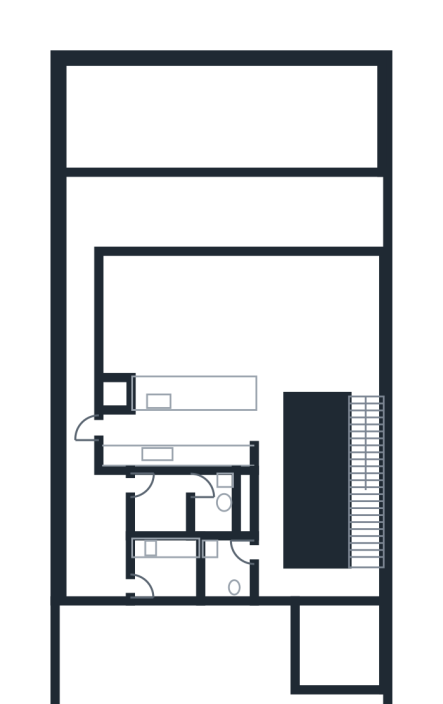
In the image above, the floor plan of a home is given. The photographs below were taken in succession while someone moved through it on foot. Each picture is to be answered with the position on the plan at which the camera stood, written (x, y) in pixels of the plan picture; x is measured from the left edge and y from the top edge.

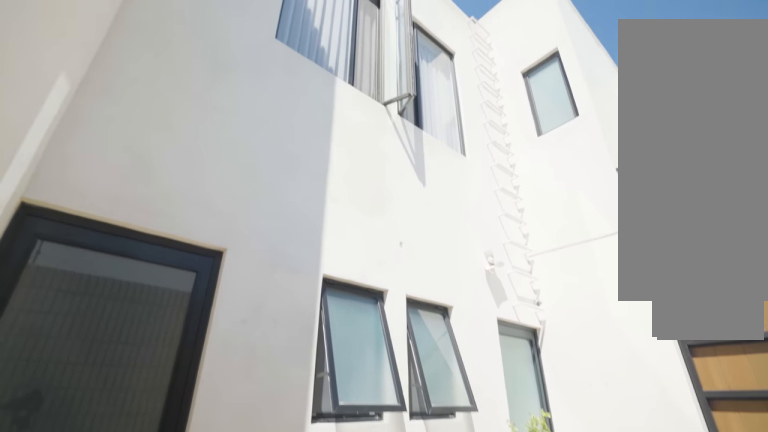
(82, 492)
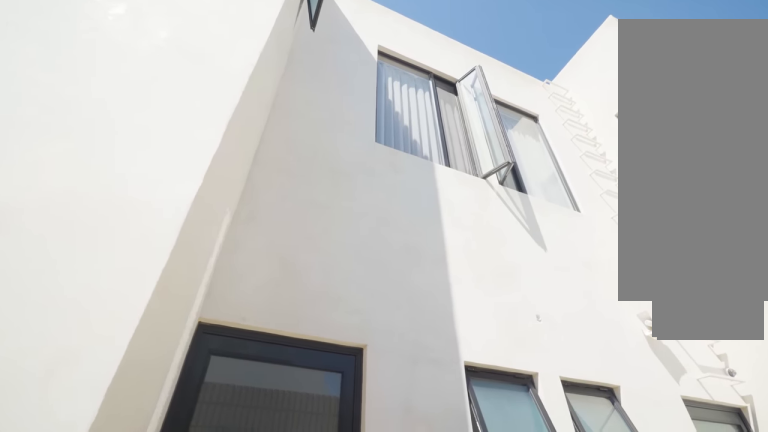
(82, 505)
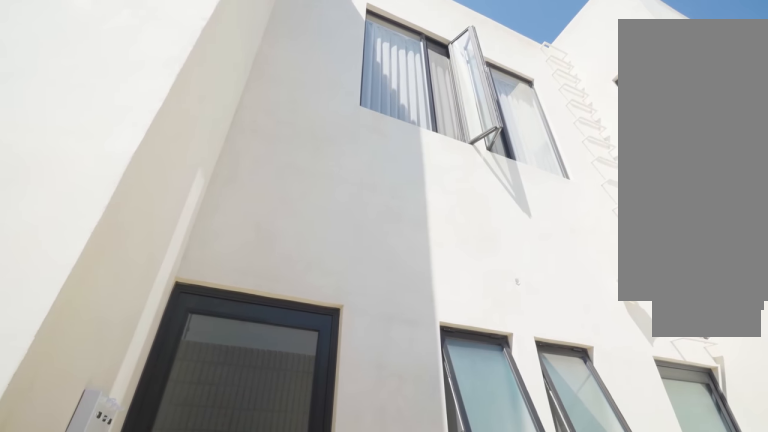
(82, 506)
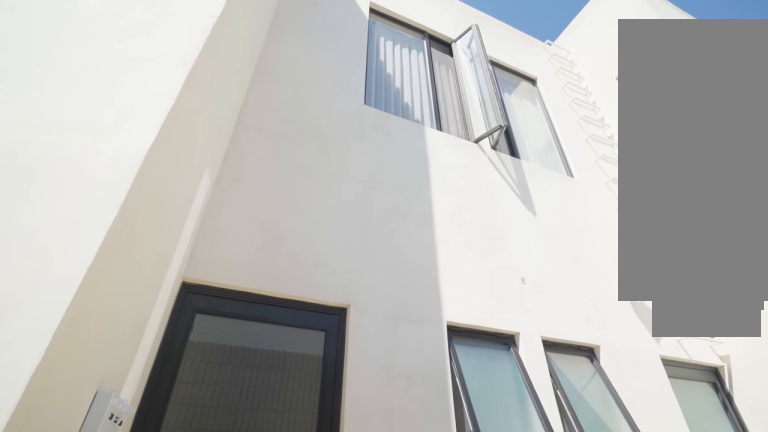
(81, 510)
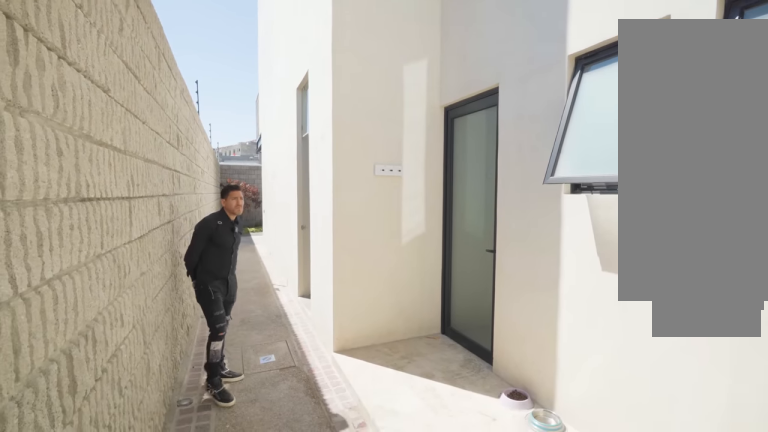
(93, 571)
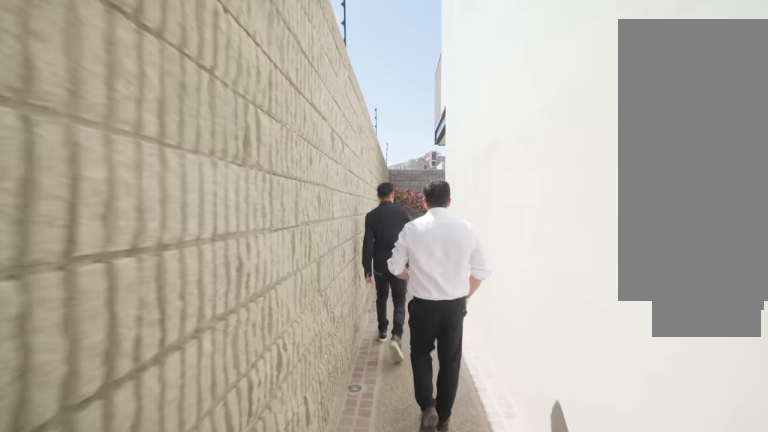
(72, 481)
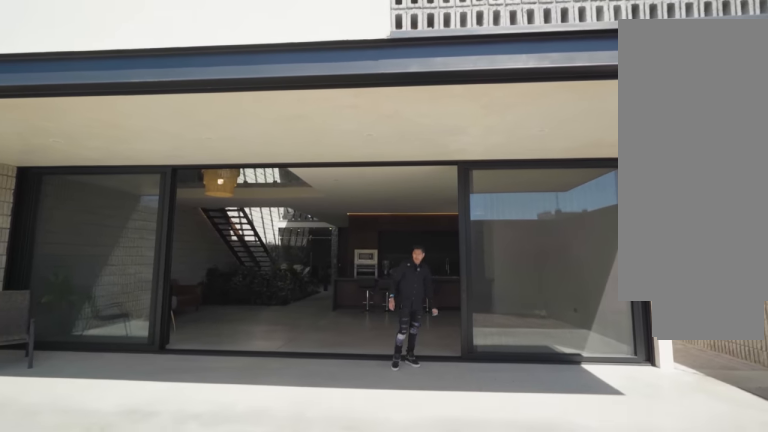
(94, 100)
